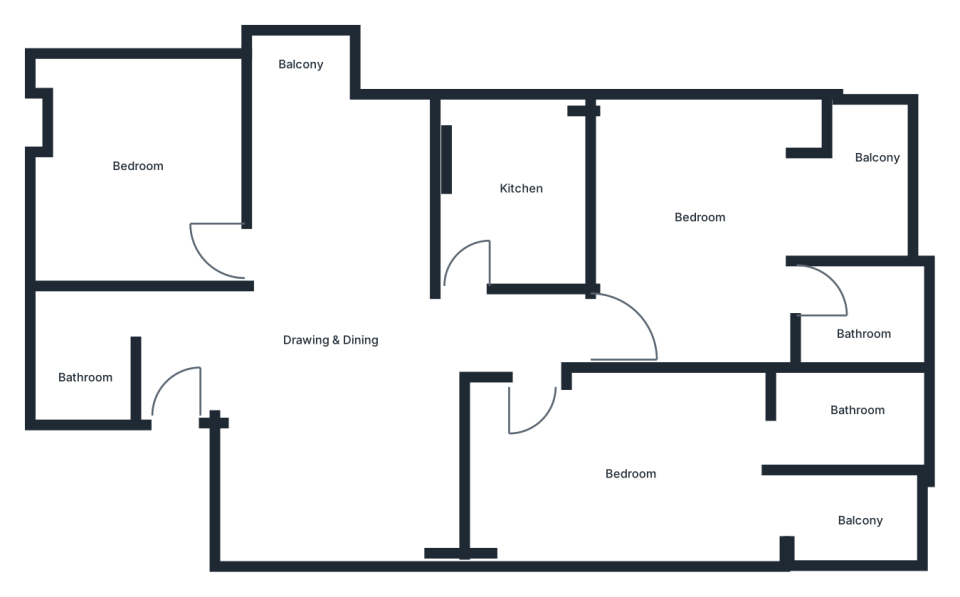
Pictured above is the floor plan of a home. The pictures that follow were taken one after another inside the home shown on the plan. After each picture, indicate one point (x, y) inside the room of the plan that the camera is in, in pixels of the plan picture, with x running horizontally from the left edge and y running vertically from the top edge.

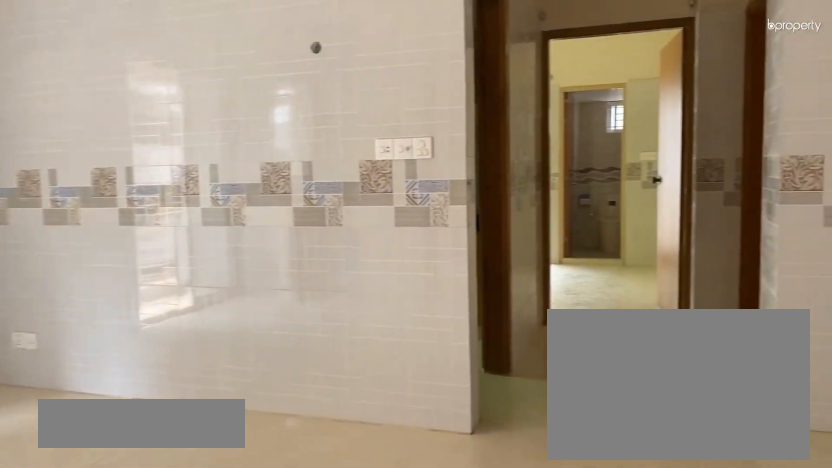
(327, 357)
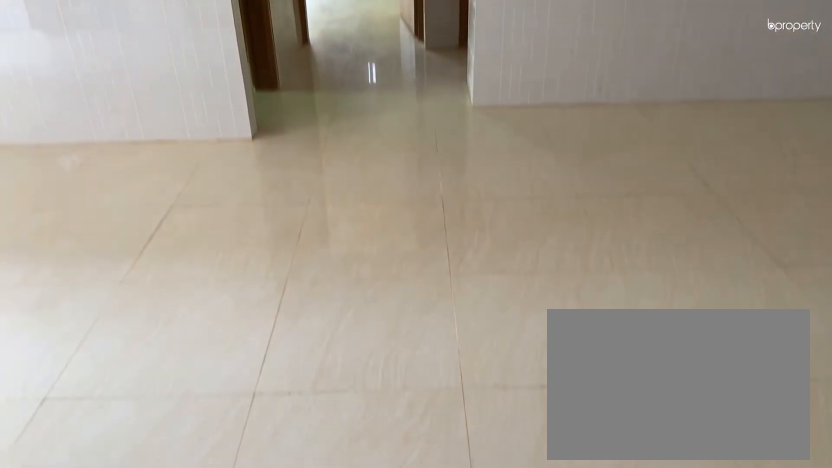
(325, 347)
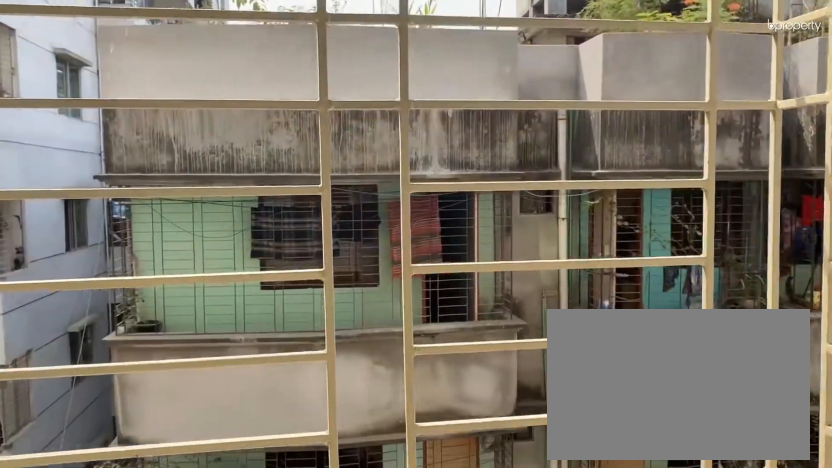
(299, 69)
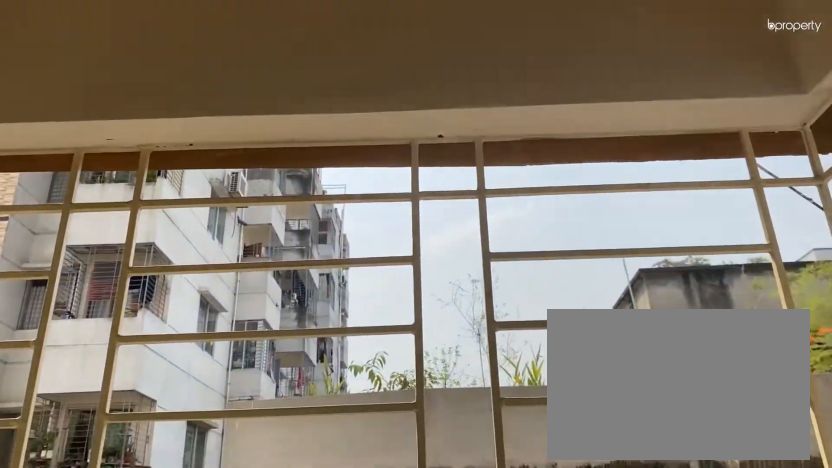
(299, 69)
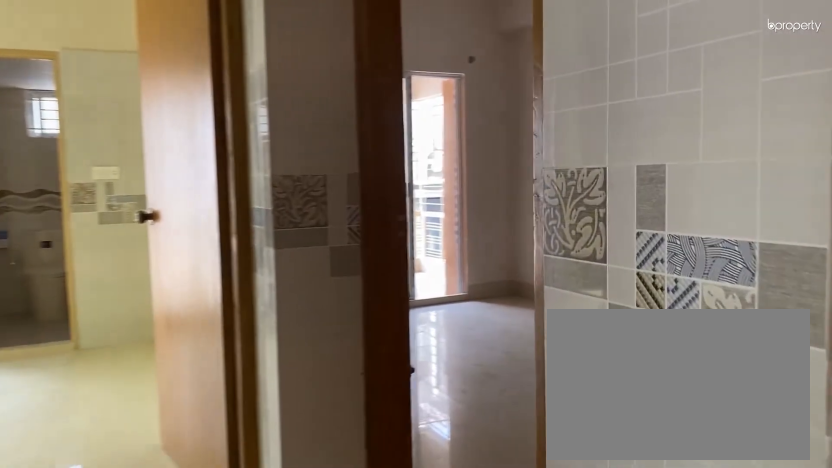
(369, 323)
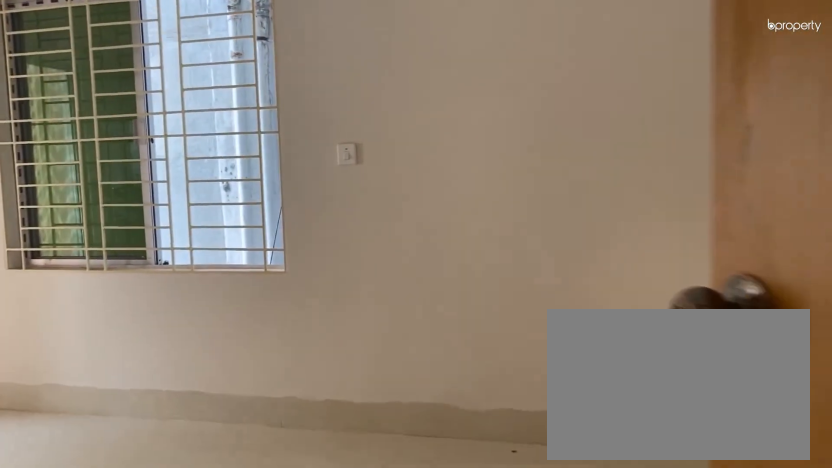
(530, 419)
